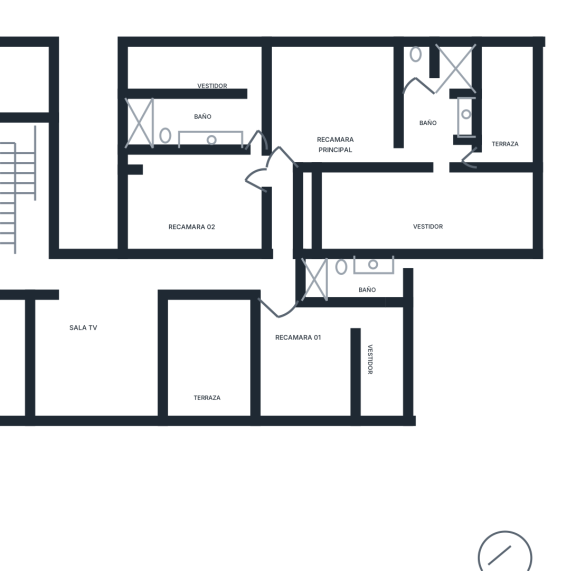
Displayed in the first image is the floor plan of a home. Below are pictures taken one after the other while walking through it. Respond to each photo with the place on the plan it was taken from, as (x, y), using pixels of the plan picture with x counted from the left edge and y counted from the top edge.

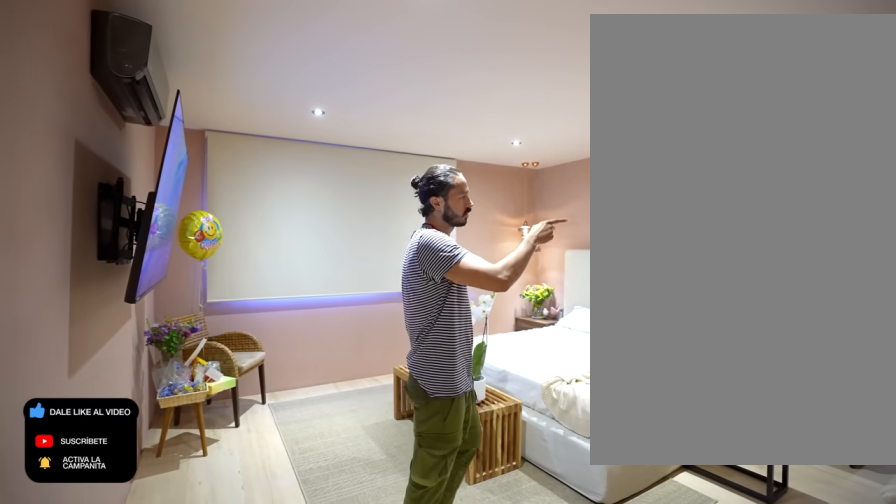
(278, 167)
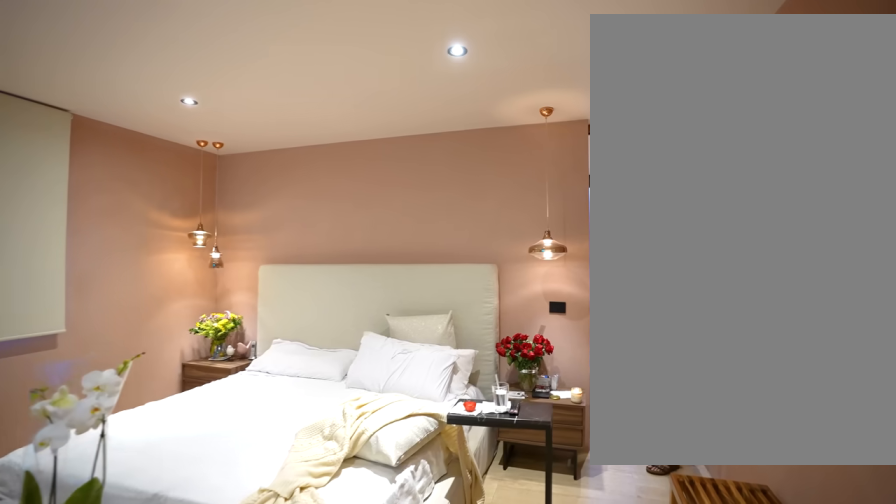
(295, 154)
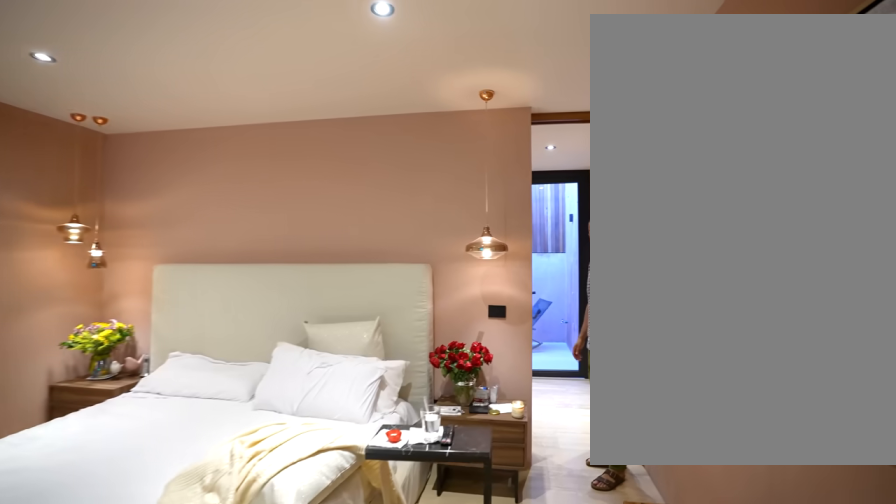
(298, 152)
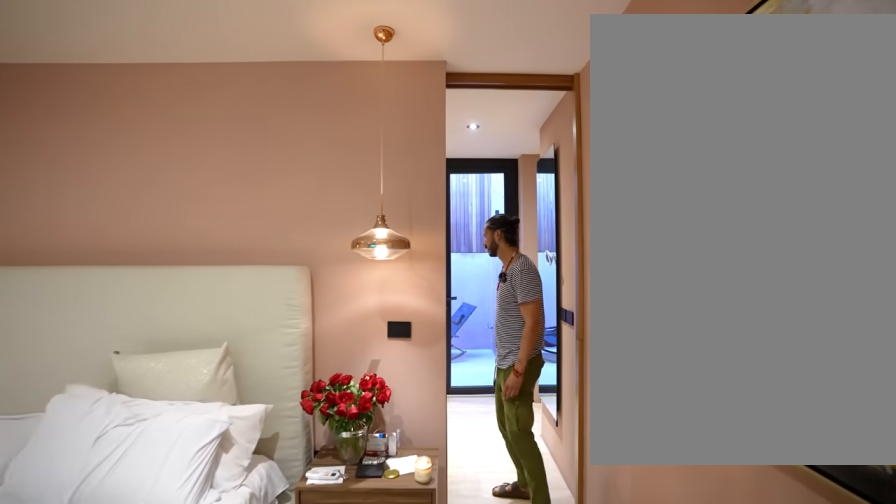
(298, 152)
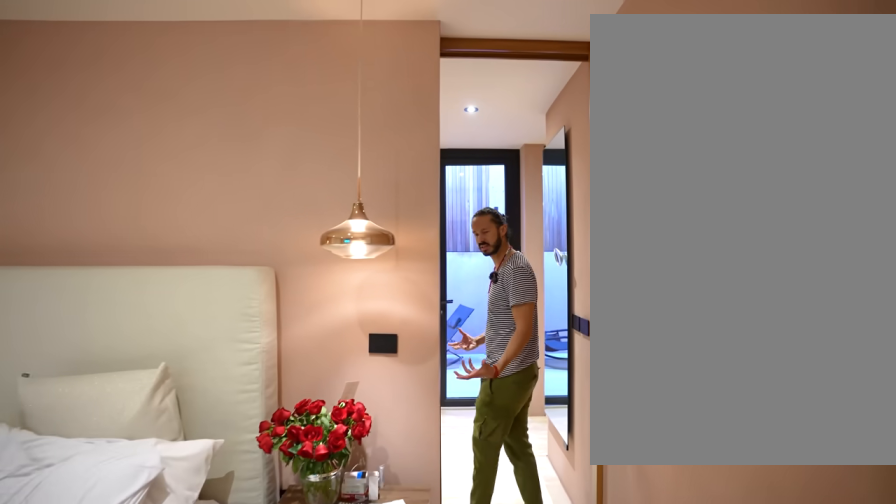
(301, 150)
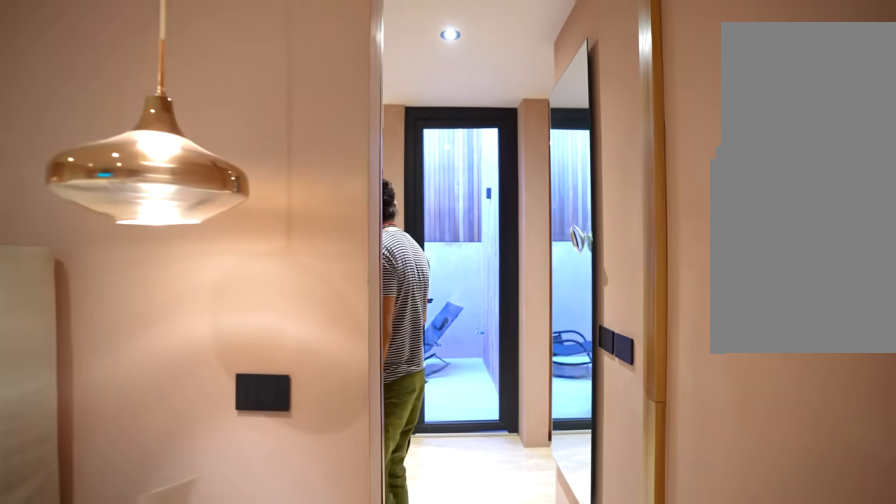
(329, 146)
